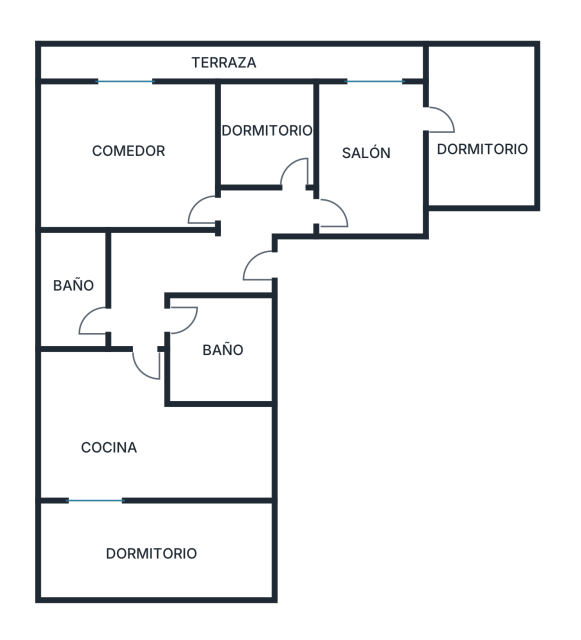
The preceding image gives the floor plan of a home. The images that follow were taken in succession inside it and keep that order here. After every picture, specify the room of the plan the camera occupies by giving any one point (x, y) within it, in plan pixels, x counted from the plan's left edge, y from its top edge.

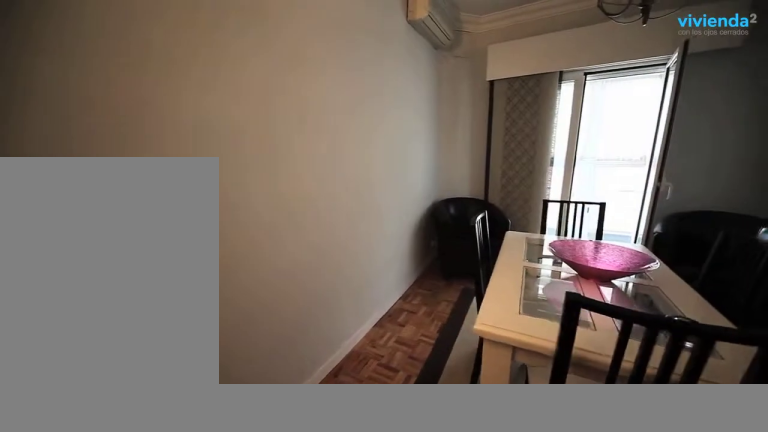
(144, 190)
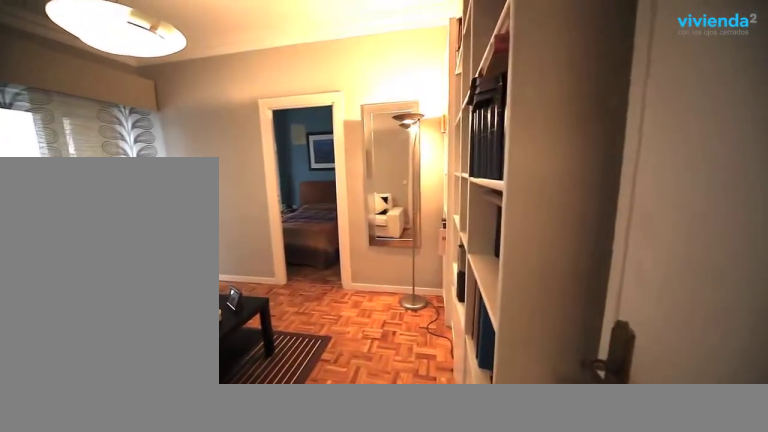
(391, 198)
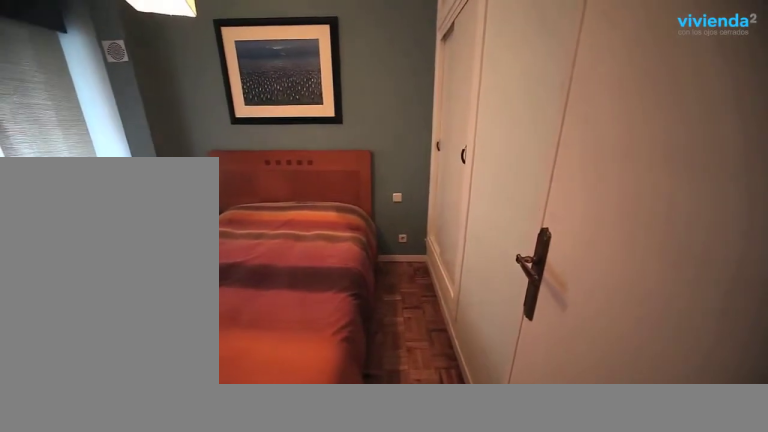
(476, 99)
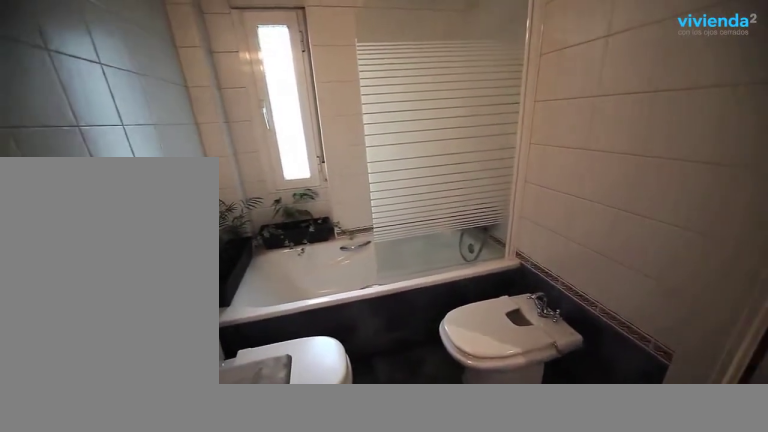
(247, 350)
